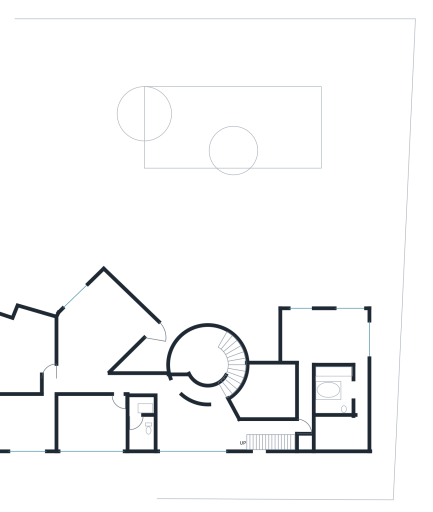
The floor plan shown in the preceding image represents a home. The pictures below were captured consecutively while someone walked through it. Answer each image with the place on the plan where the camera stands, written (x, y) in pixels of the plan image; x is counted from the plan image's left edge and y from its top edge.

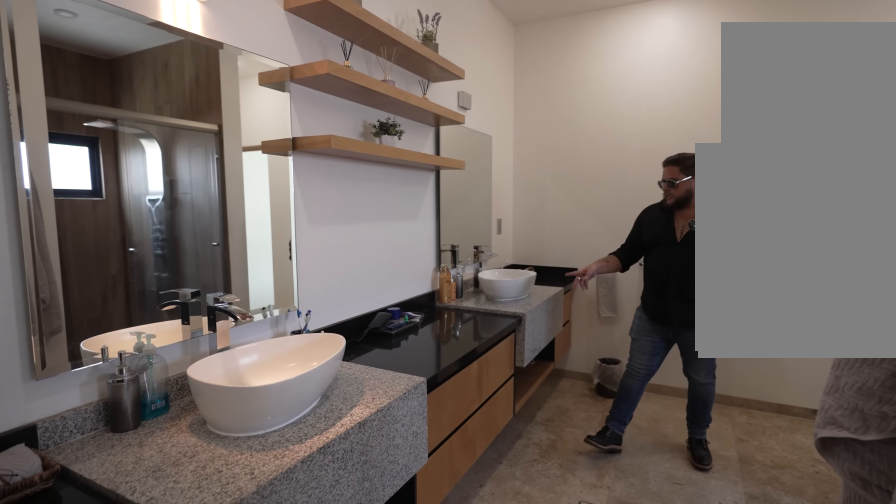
(349, 389)
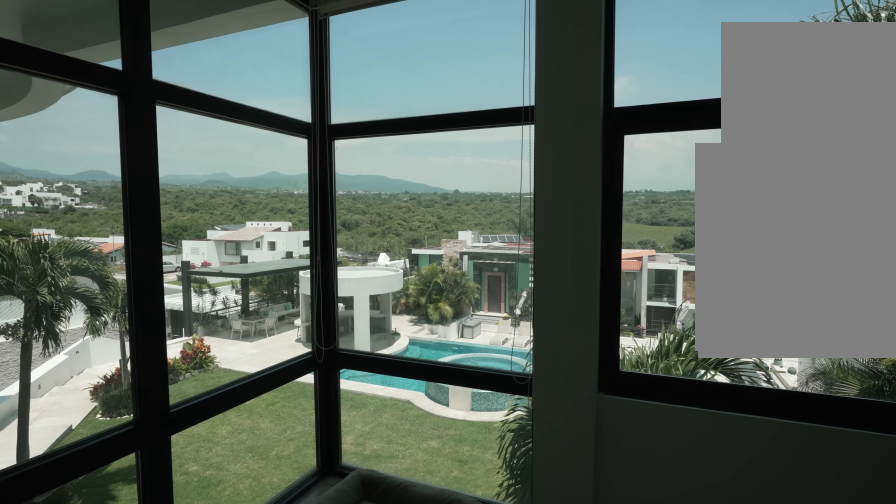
(317, 320)
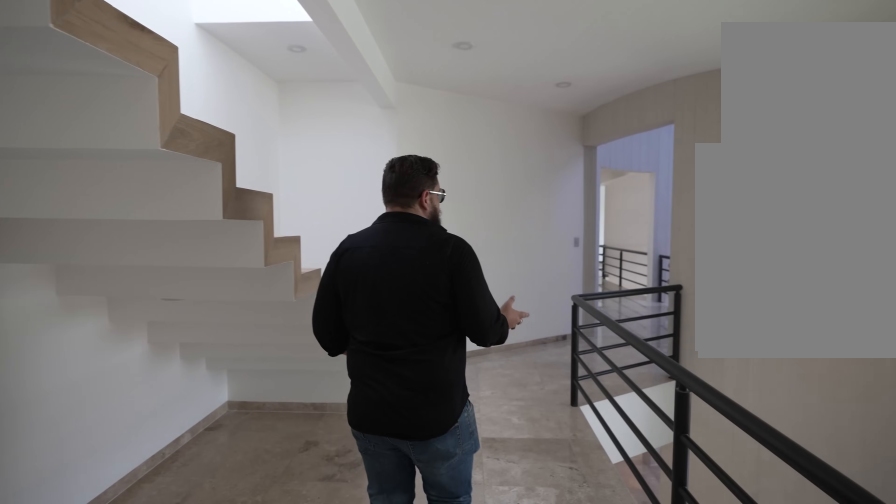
(301, 423)
